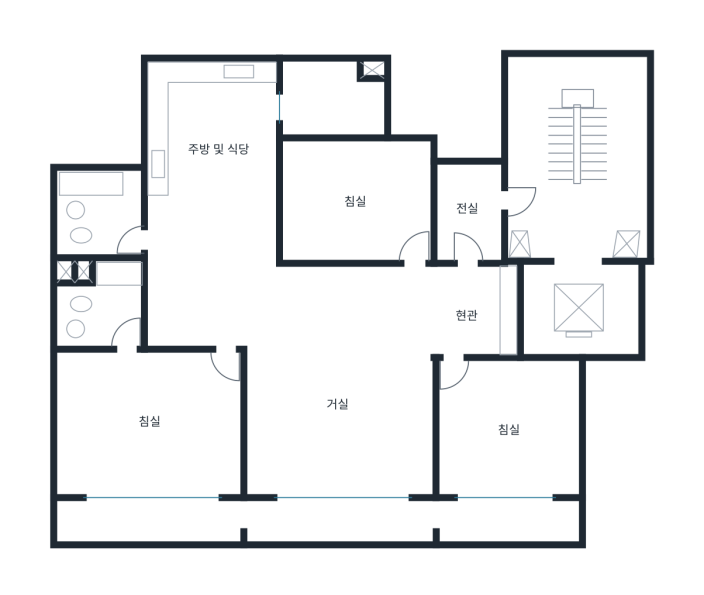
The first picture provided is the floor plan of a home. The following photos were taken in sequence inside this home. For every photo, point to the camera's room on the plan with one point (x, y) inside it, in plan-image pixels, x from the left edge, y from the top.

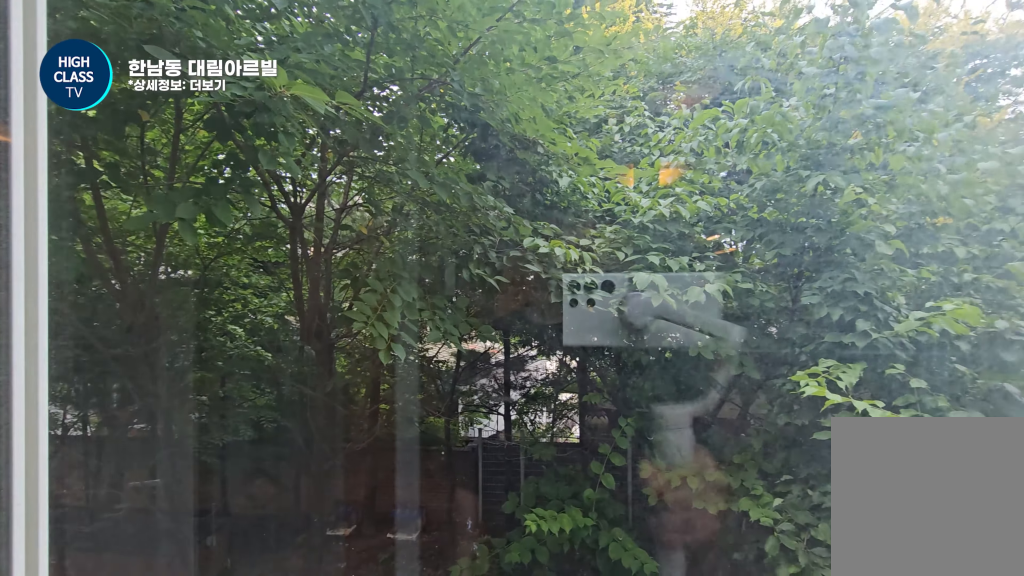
(319, 516)
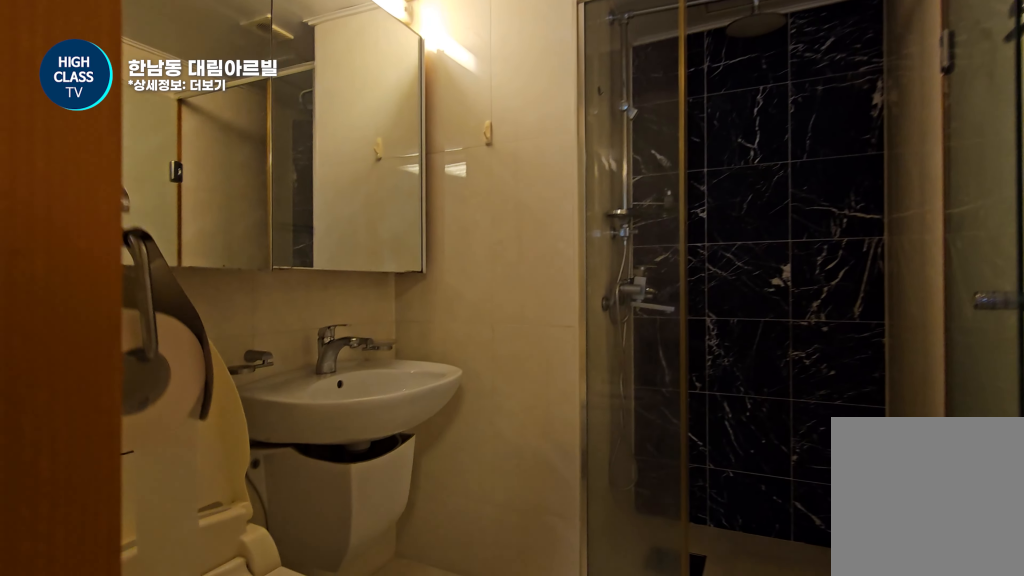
(103, 300)
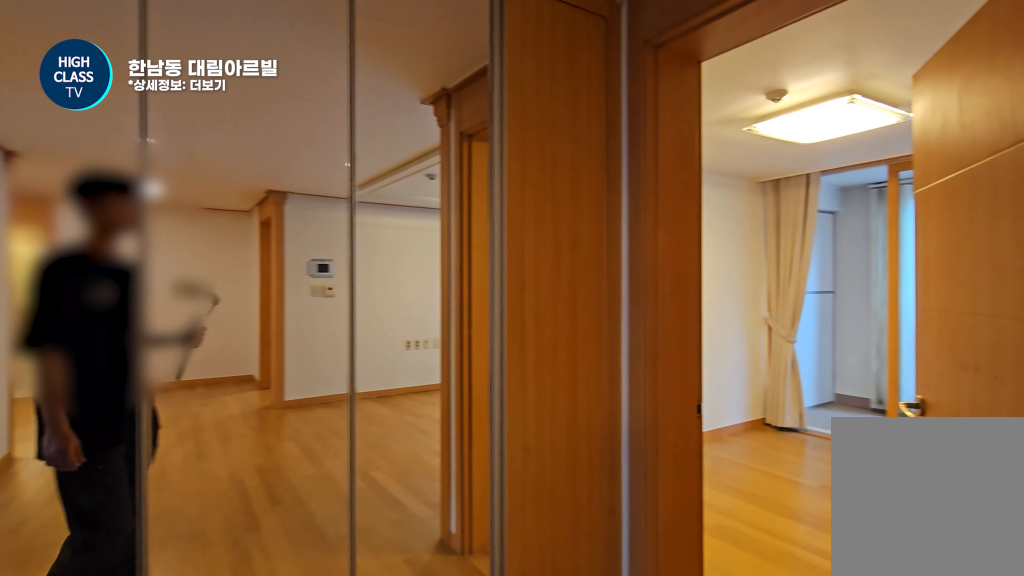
(328, 301)
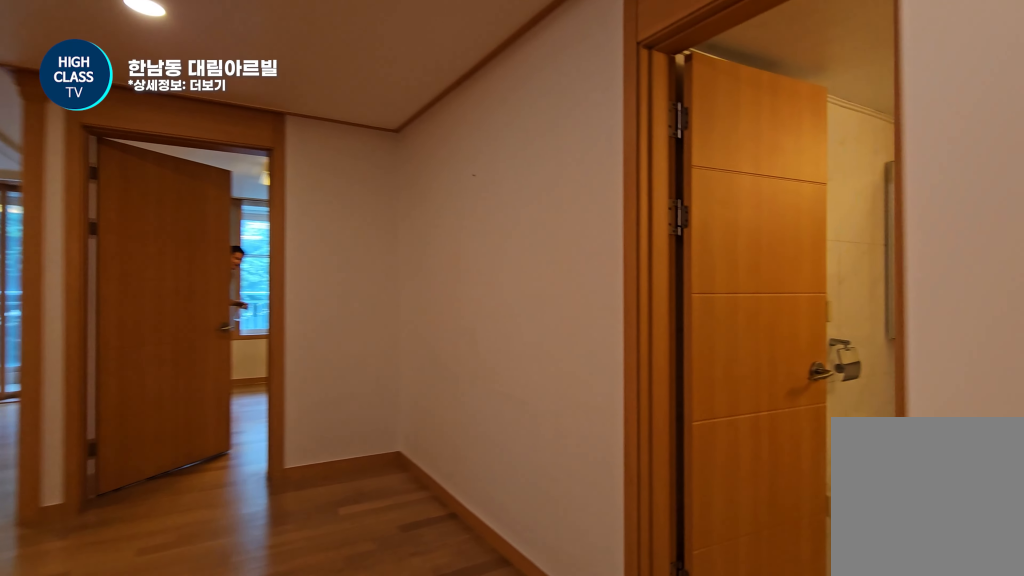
(210, 202)
